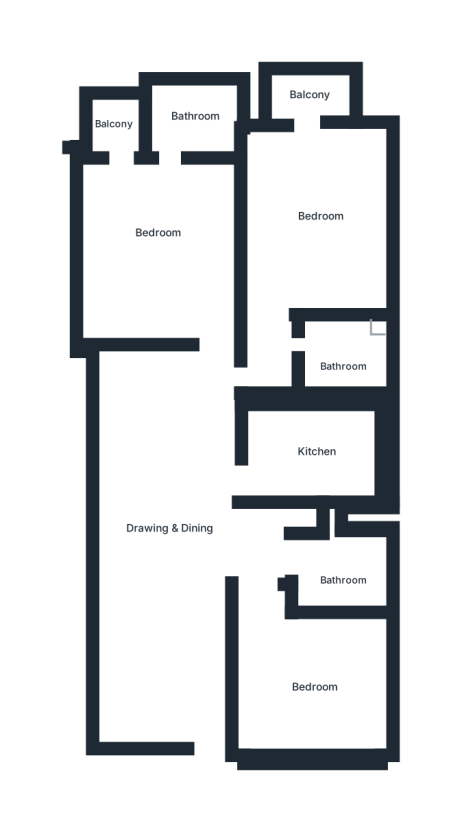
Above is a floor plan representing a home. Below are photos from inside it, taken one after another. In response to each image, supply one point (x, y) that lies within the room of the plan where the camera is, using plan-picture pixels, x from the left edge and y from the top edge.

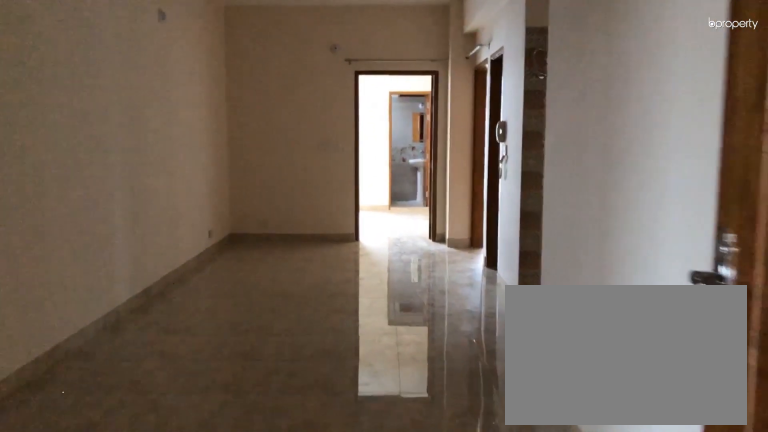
(203, 717)
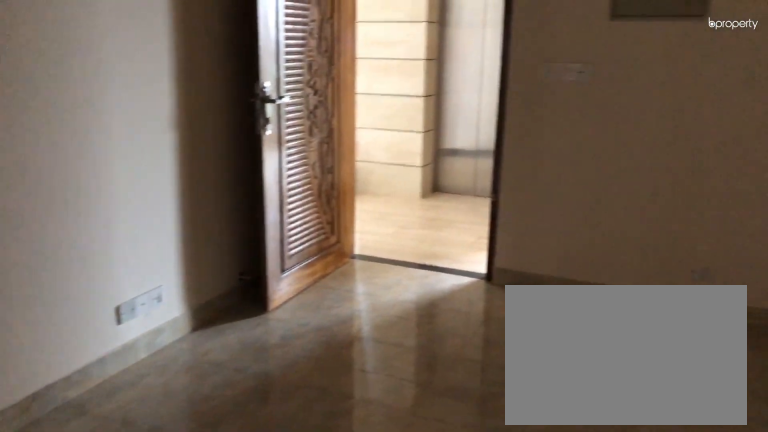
(166, 525)
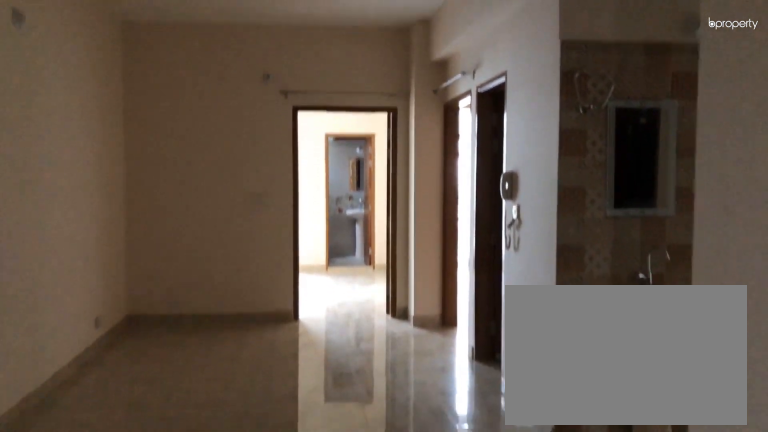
(166, 525)
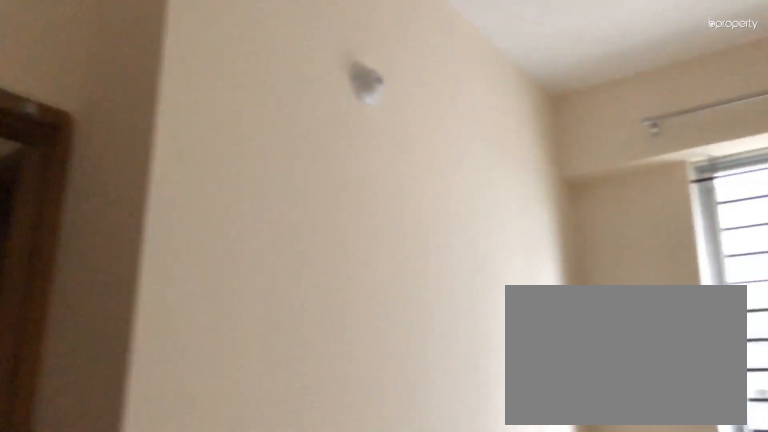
(300, 686)
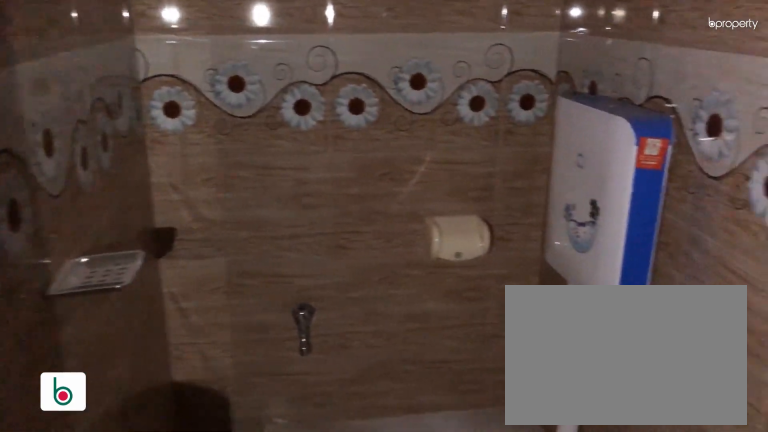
(333, 573)
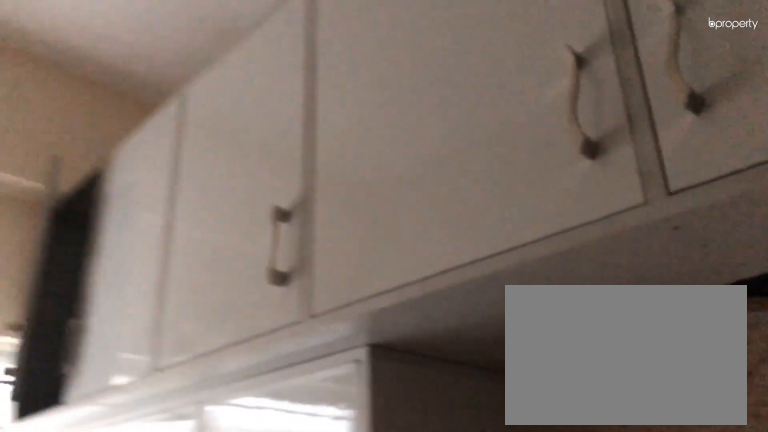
(315, 445)
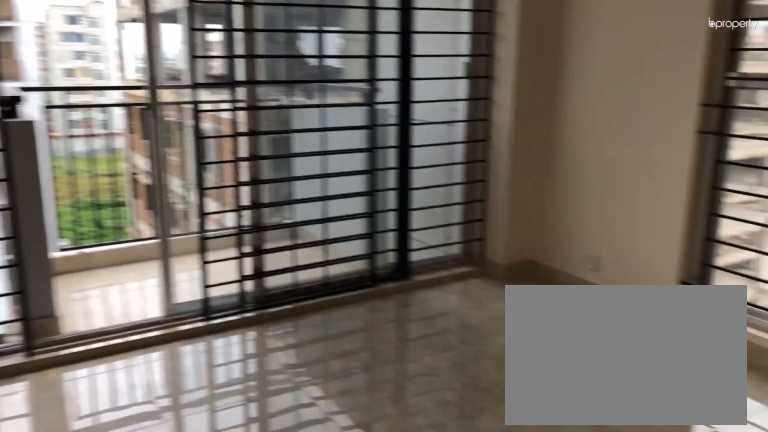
(311, 218)
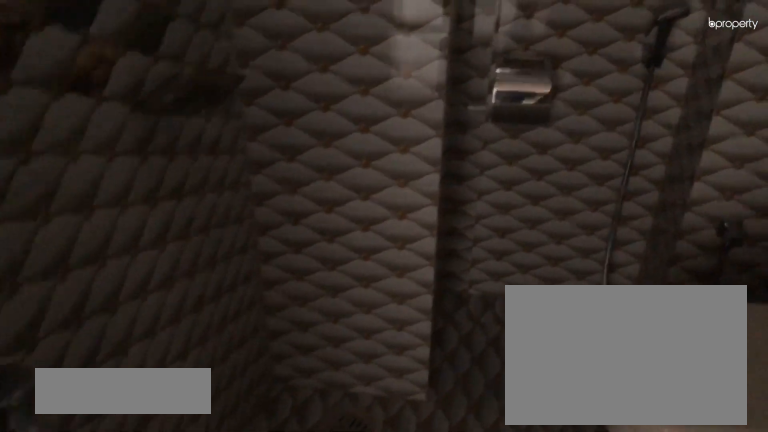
(338, 355)
